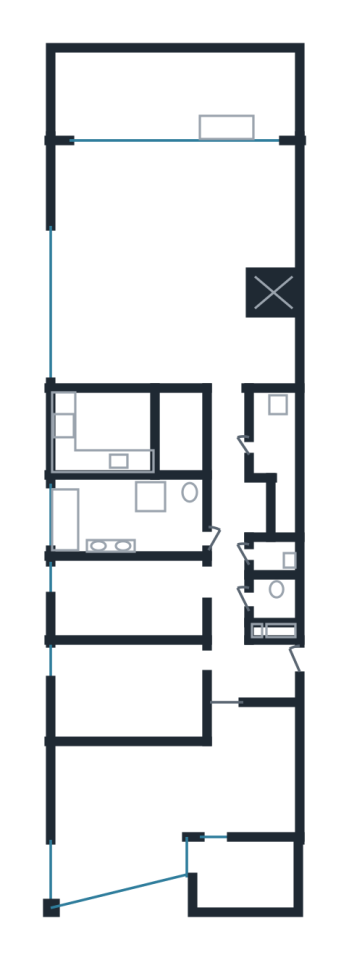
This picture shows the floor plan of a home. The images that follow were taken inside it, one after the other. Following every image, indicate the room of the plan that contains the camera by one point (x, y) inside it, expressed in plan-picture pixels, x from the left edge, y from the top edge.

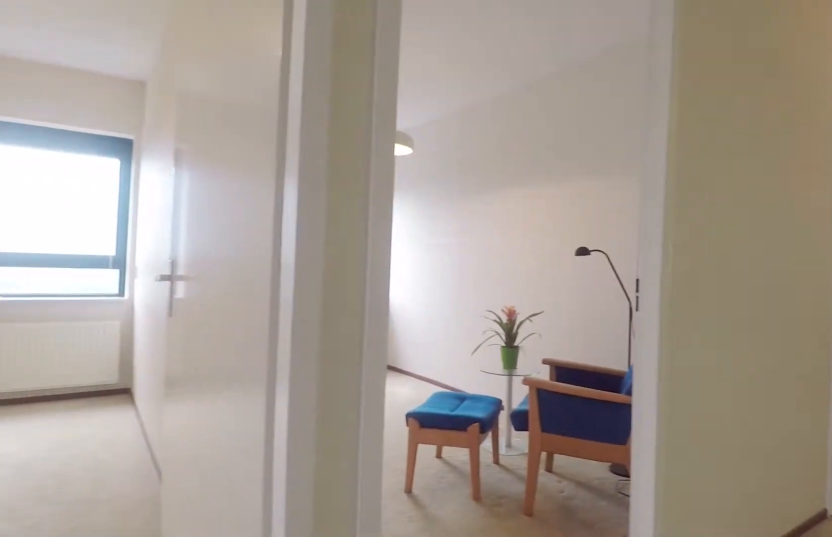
(238, 568)
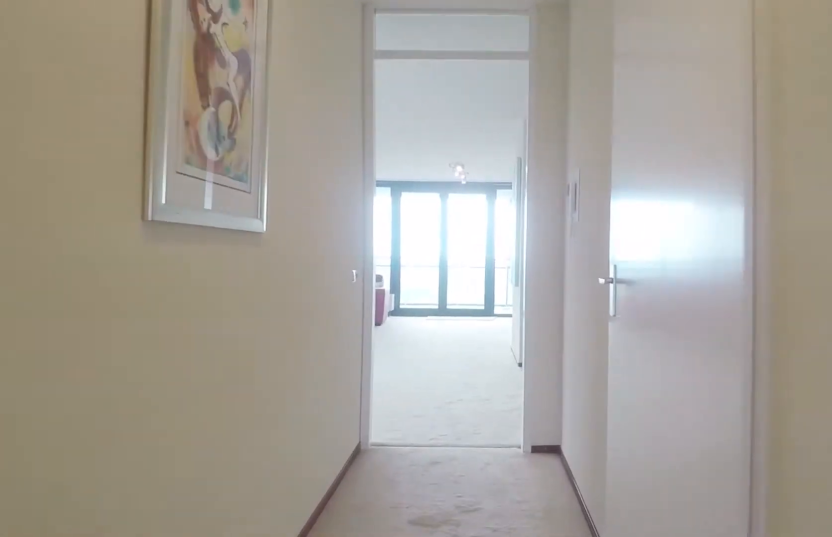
(238, 568)
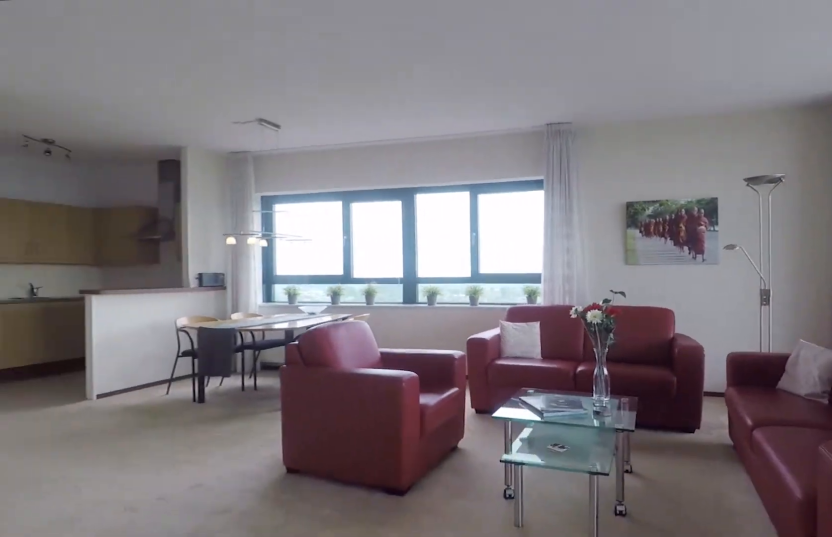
(171, 265)
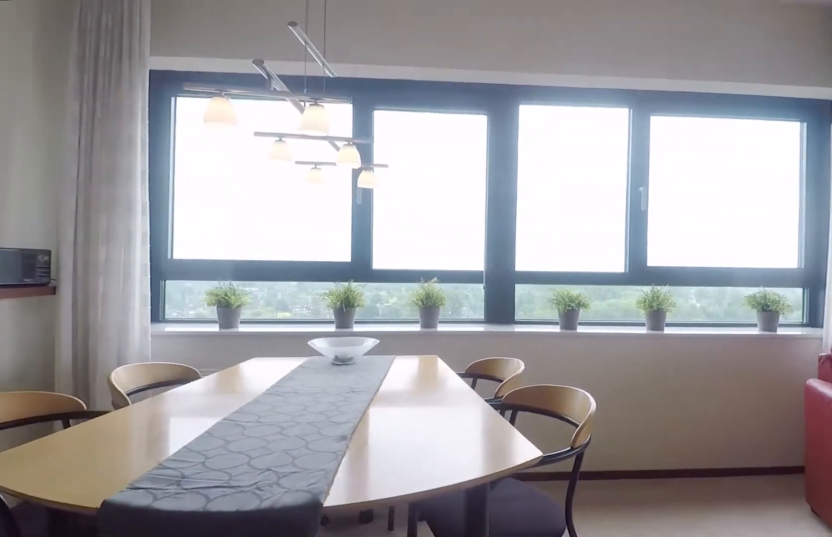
(171, 265)
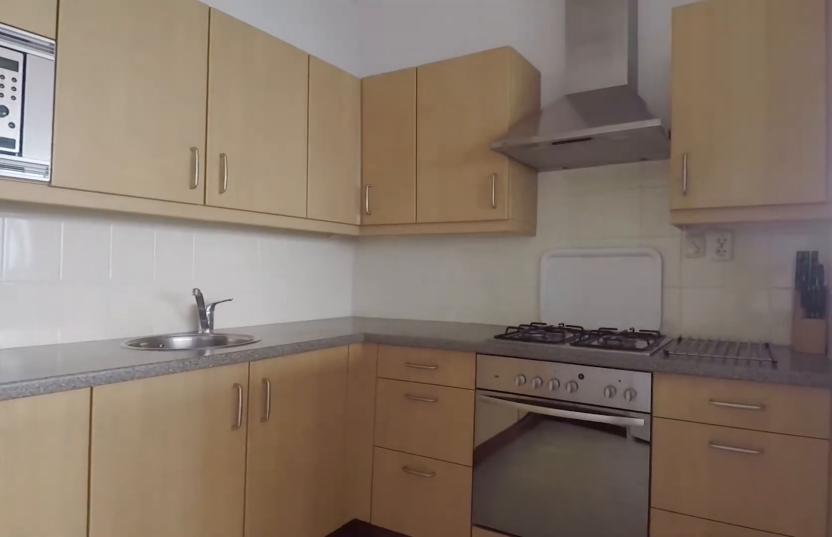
(92, 449)
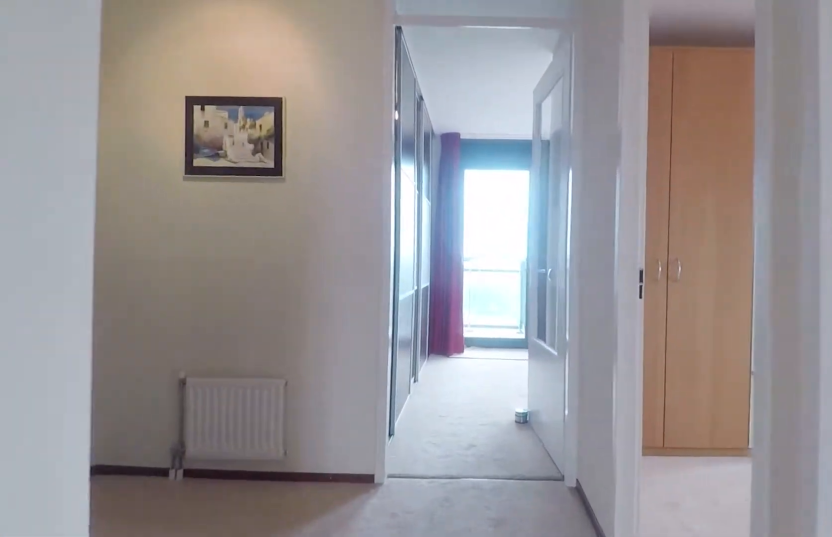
(237, 567)
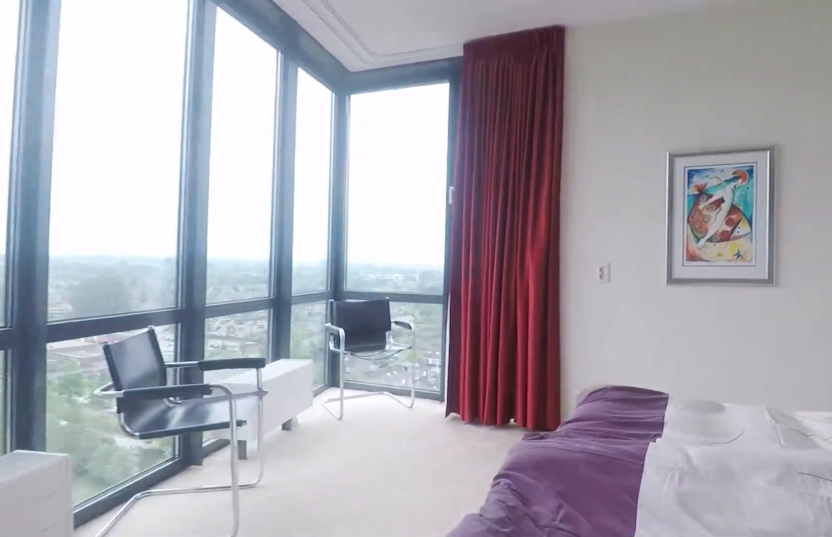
(115, 787)
